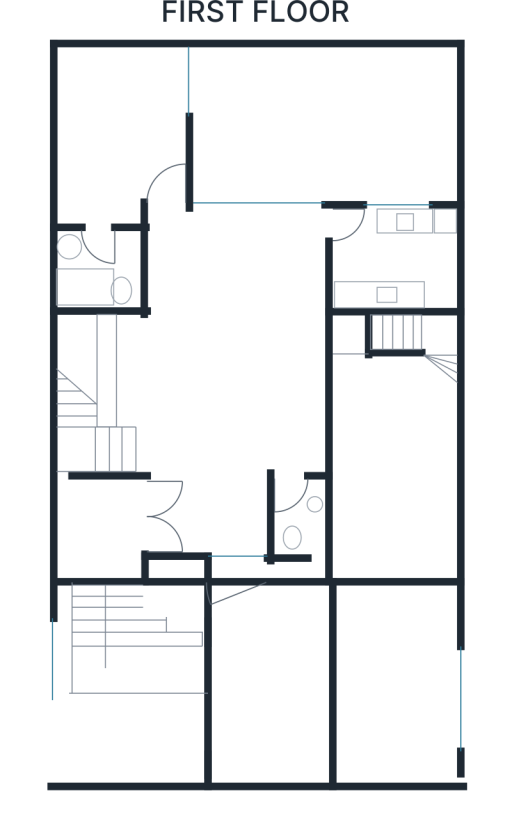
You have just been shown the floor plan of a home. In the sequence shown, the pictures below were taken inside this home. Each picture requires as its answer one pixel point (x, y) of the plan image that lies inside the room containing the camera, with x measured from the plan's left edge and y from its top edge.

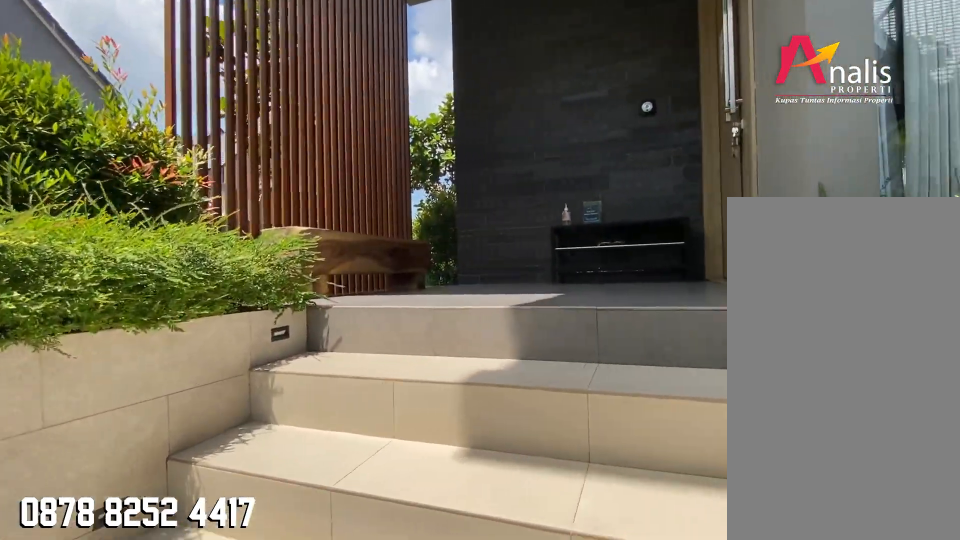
(126, 639)
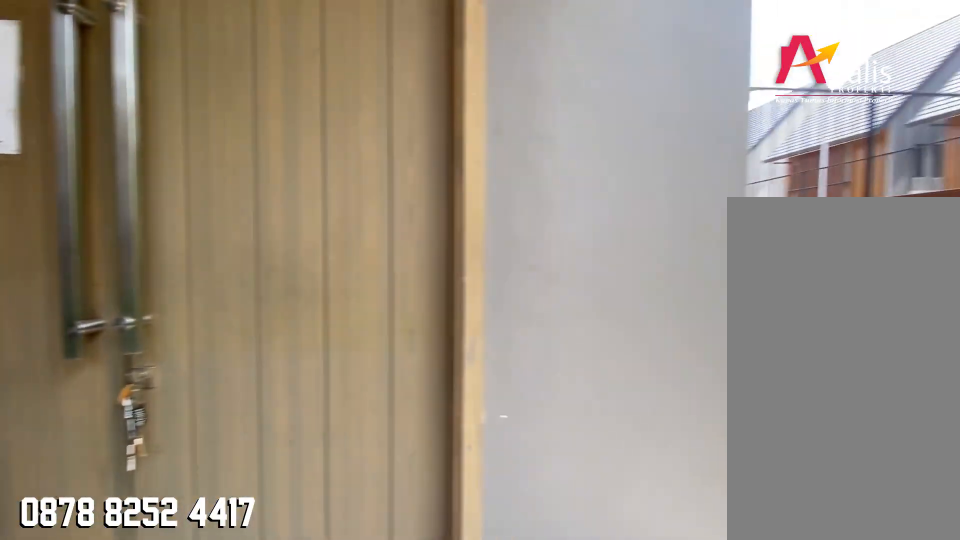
(98, 531)
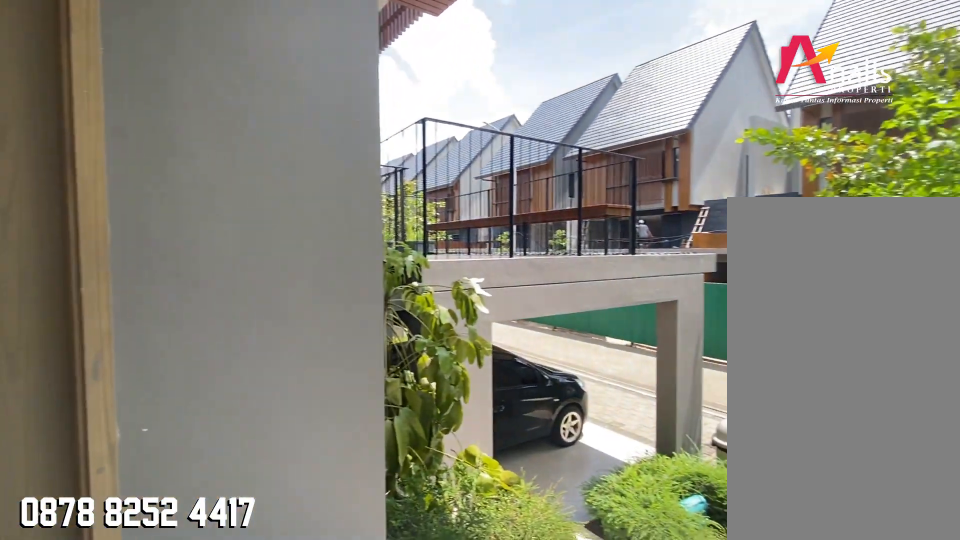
(98, 531)
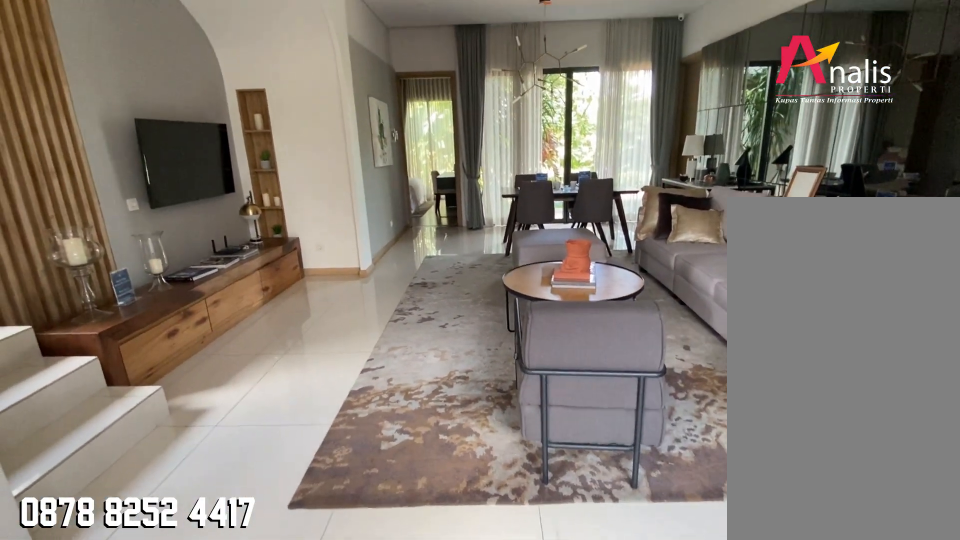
(213, 379)
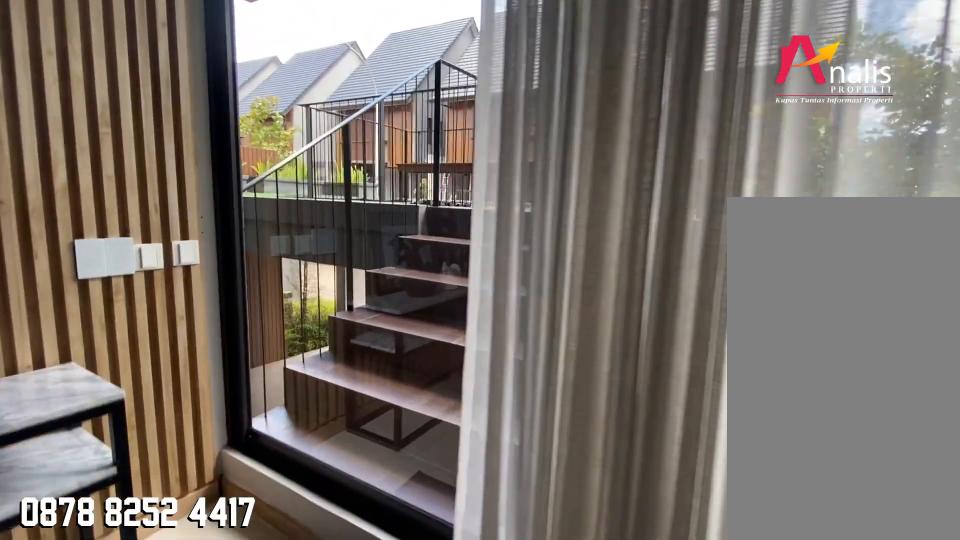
(213, 379)
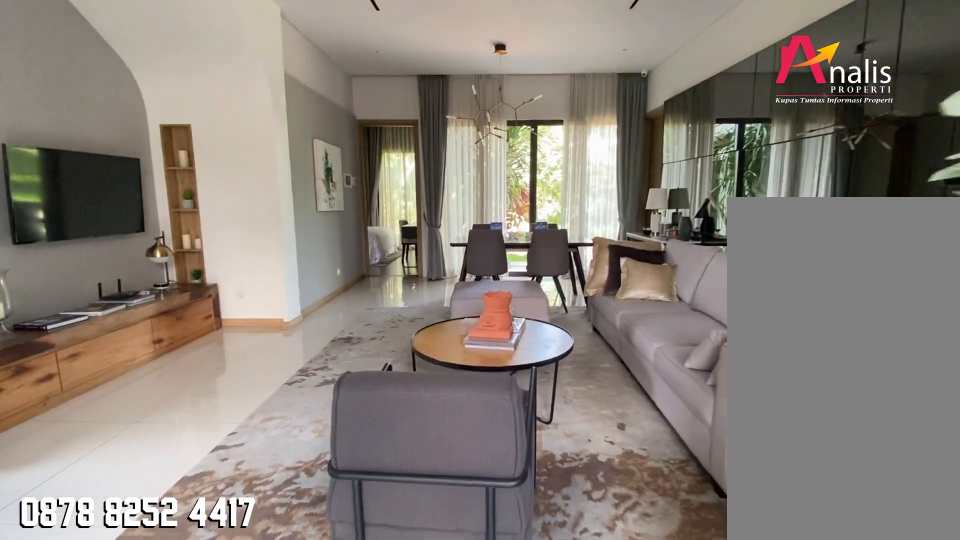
(213, 387)
